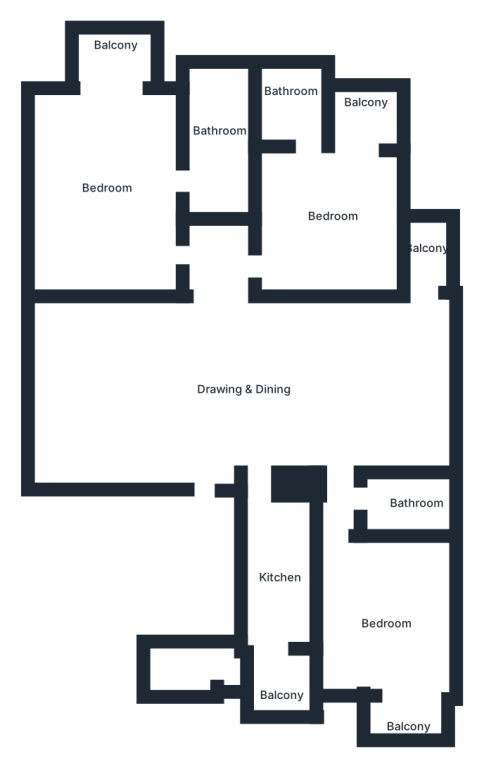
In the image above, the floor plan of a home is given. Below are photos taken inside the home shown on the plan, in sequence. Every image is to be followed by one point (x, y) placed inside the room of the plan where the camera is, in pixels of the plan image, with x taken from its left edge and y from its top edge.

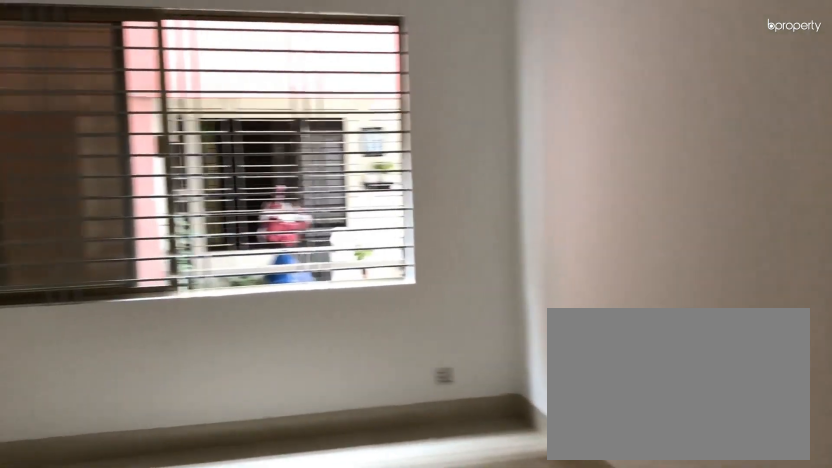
(173, 400)
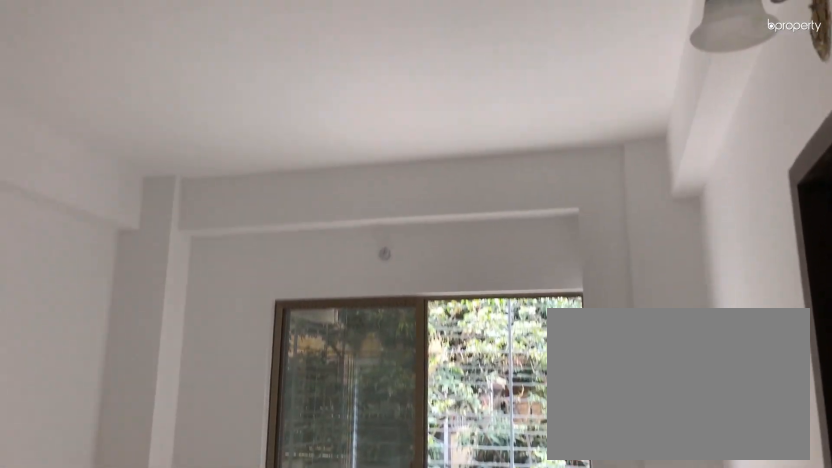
(104, 170)
